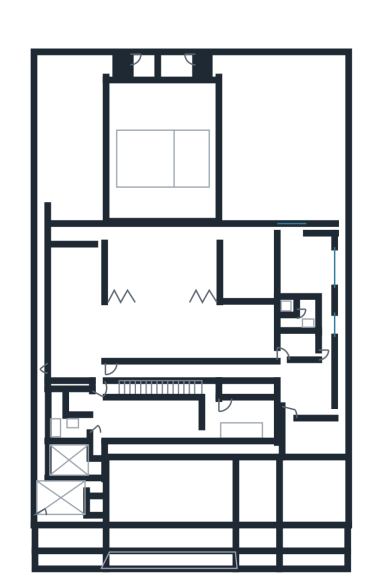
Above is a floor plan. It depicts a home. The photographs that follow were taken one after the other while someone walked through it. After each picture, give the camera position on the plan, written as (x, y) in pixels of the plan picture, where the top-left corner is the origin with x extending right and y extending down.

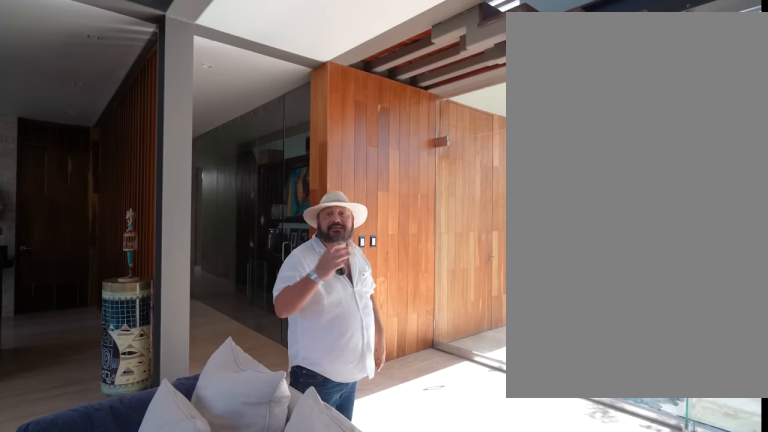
(187, 362)
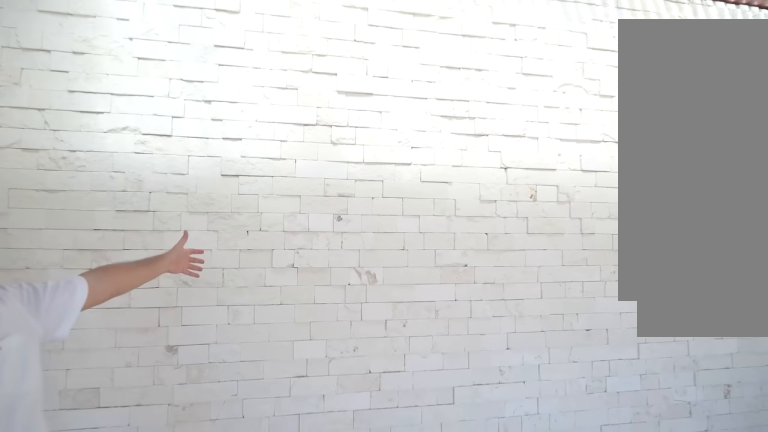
(133, 458)
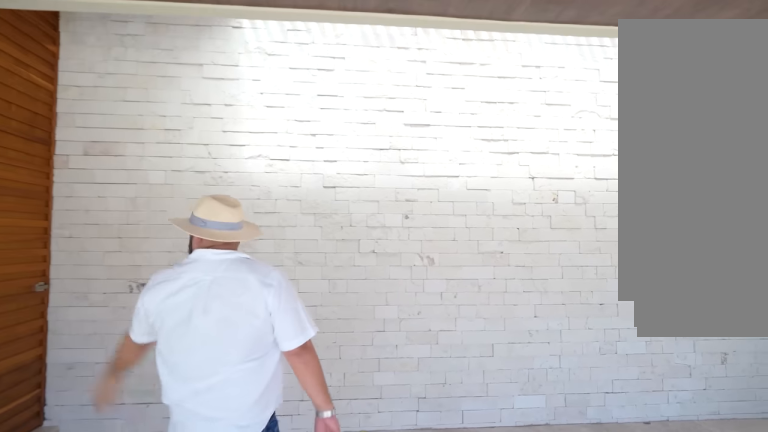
(135, 462)
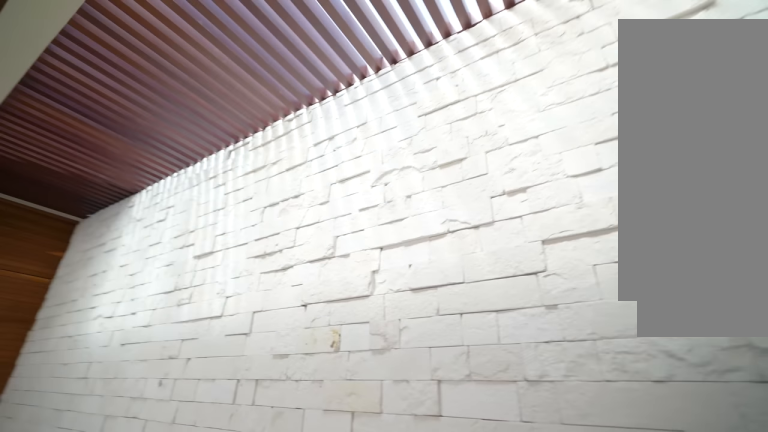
(143, 461)
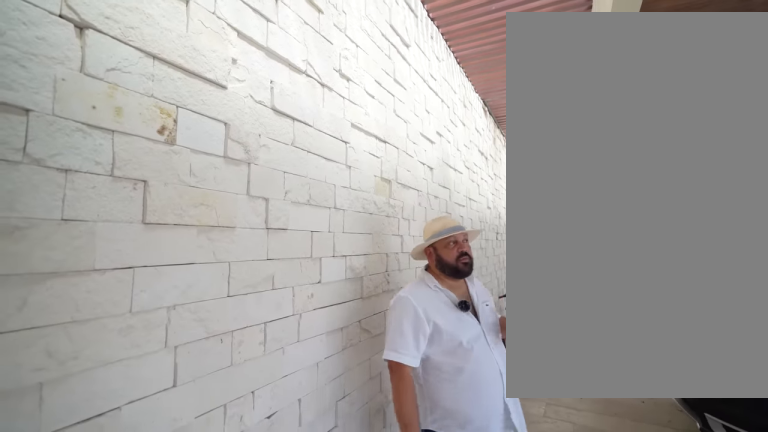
(146, 461)
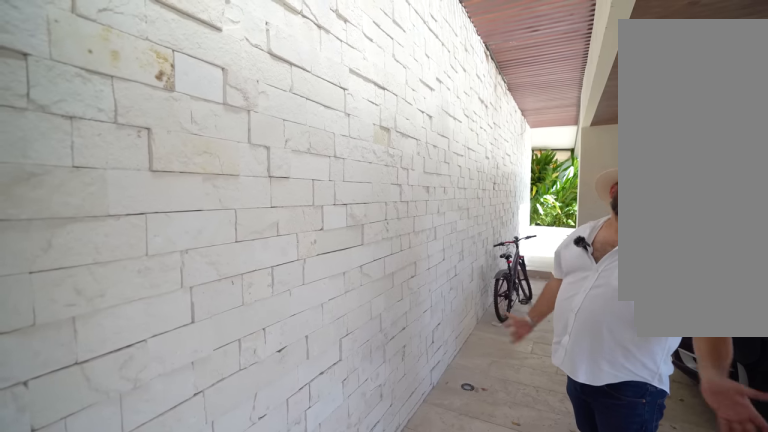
(140, 457)
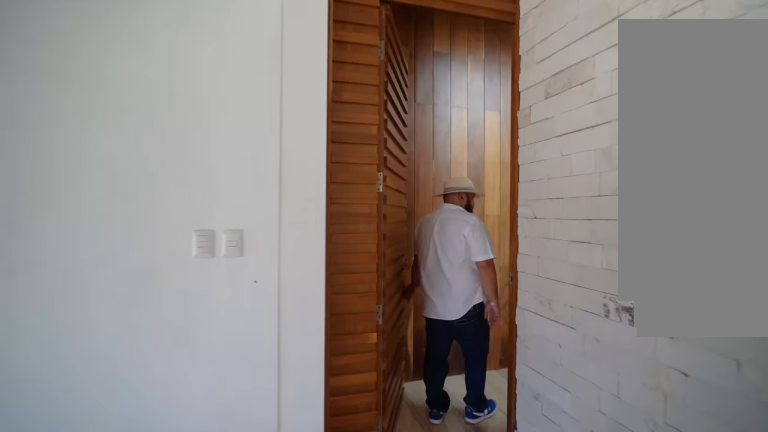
(137, 470)
